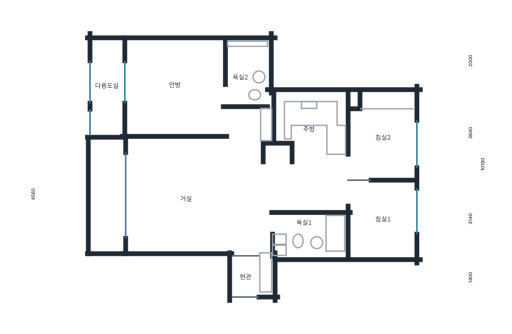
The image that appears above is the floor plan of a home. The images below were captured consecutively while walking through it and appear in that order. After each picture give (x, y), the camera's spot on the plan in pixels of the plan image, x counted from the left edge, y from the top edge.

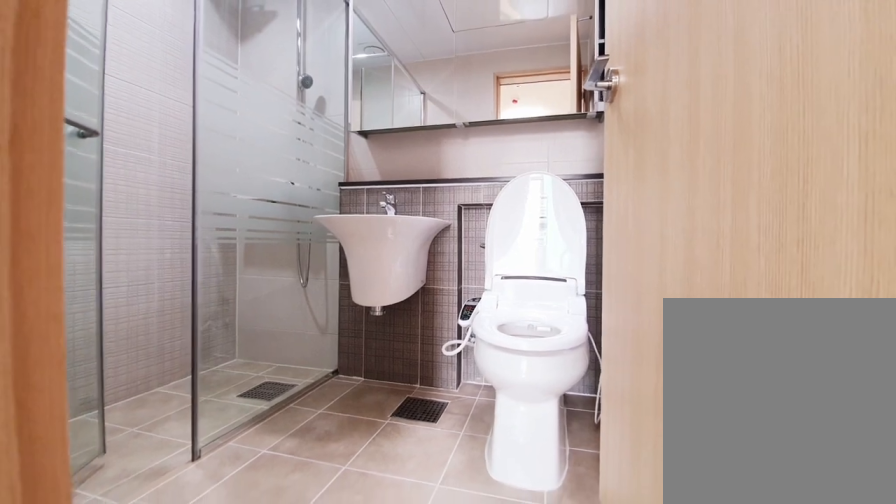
(234, 95)
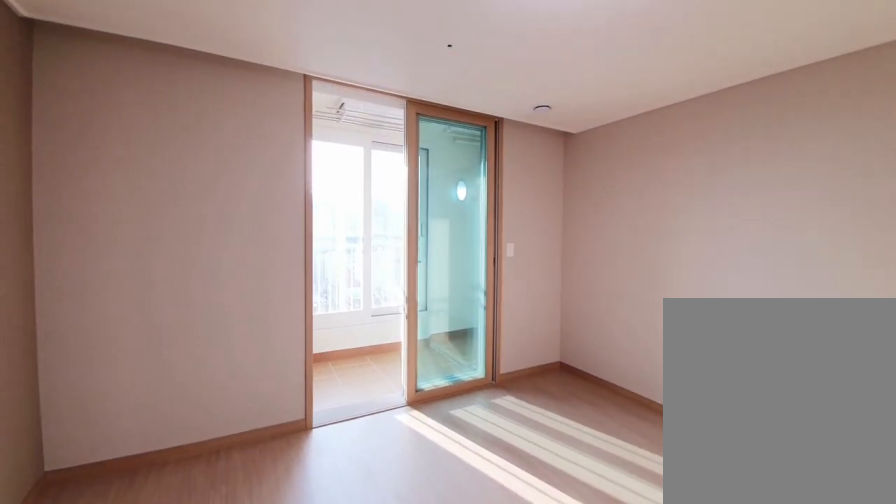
(183, 102)
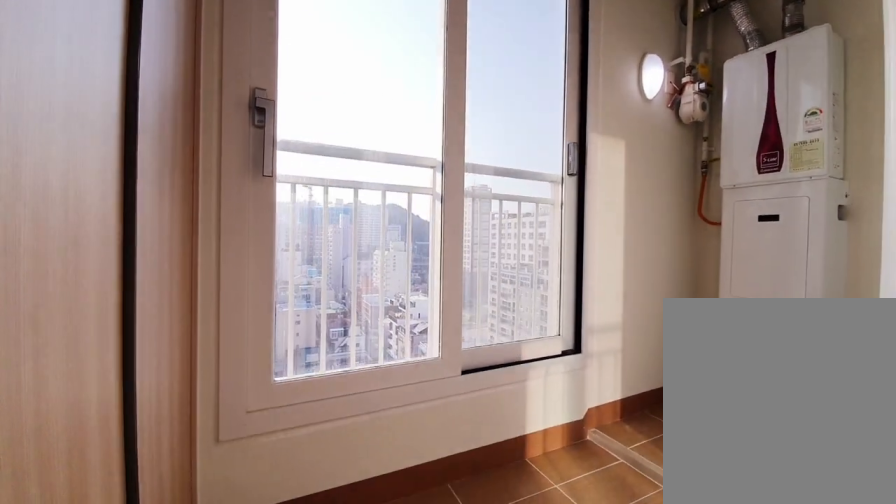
(120, 99)
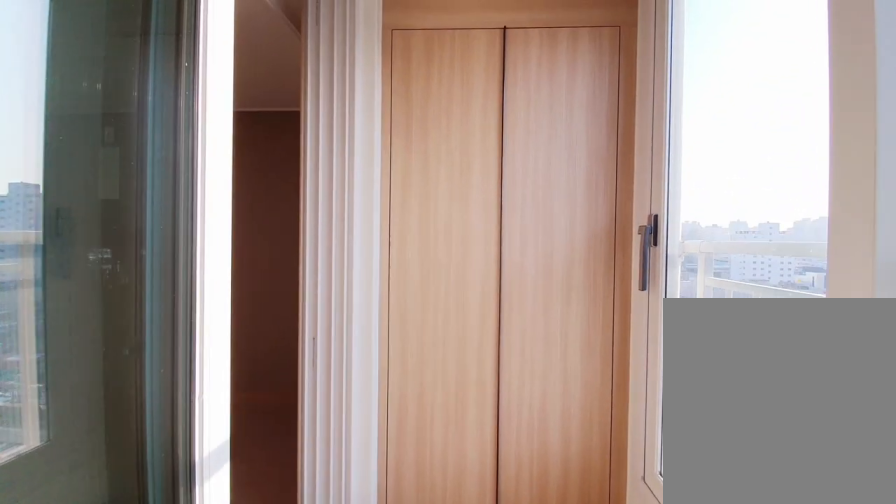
(120, 99)
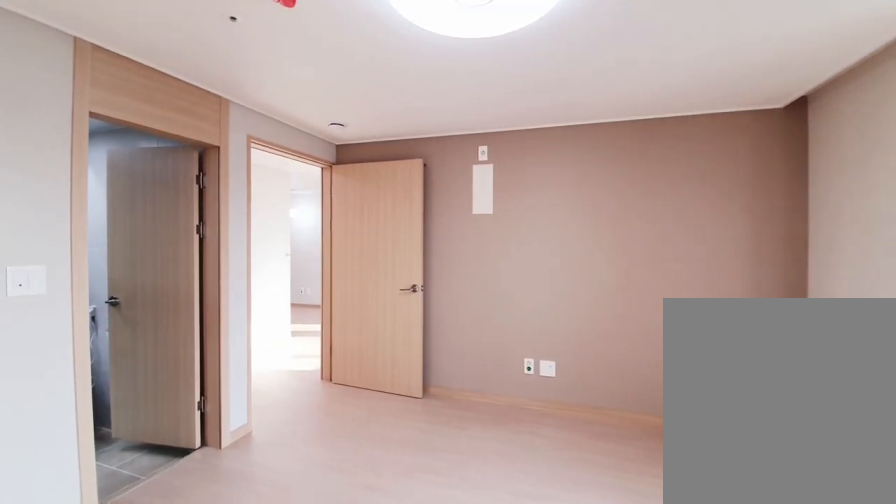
(166, 107)
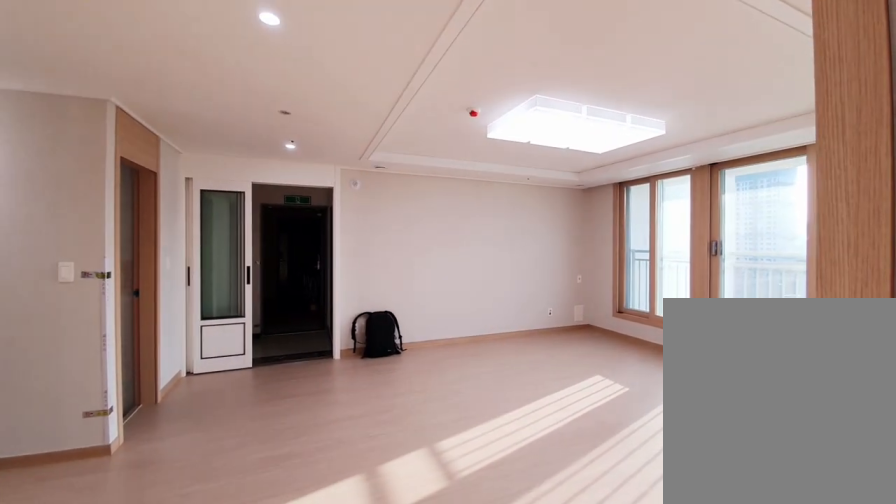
(242, 132)
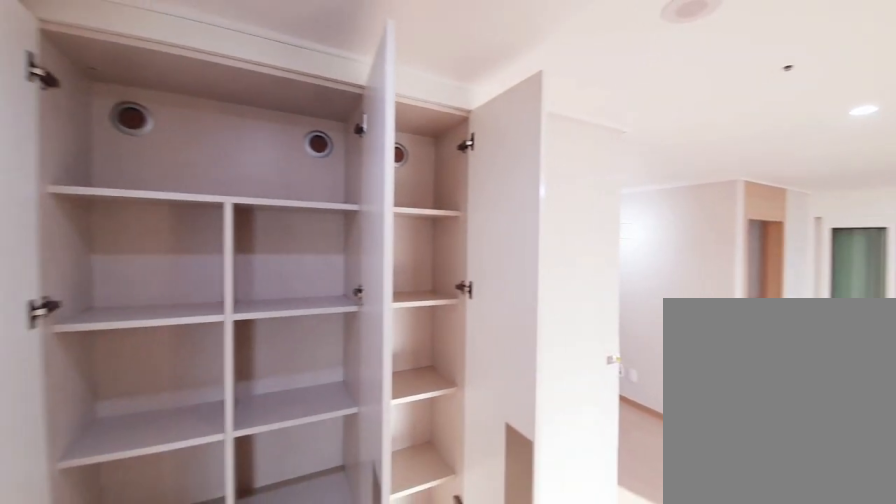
(242, 133)
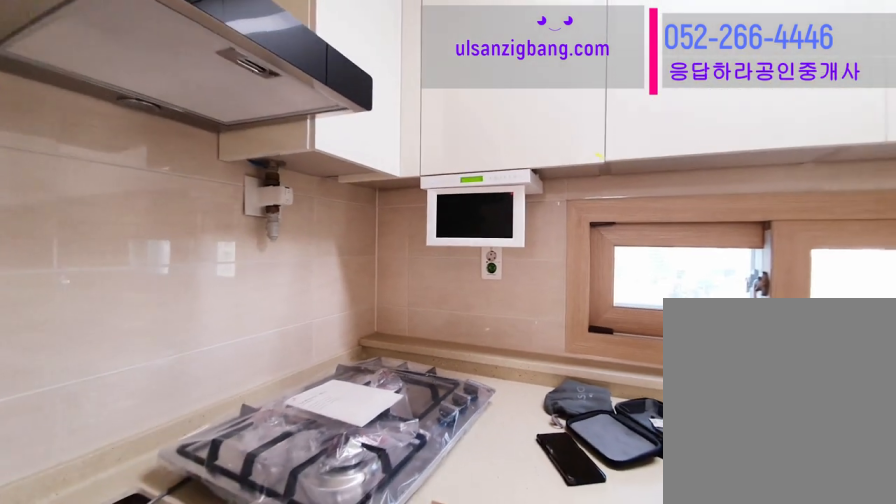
(313, 135)
